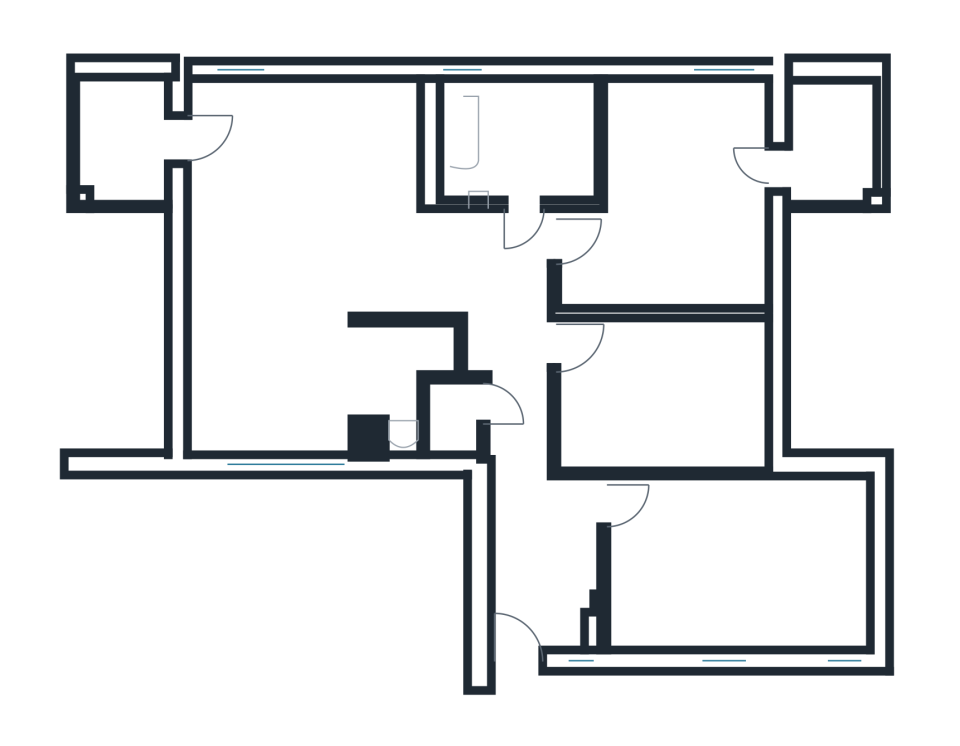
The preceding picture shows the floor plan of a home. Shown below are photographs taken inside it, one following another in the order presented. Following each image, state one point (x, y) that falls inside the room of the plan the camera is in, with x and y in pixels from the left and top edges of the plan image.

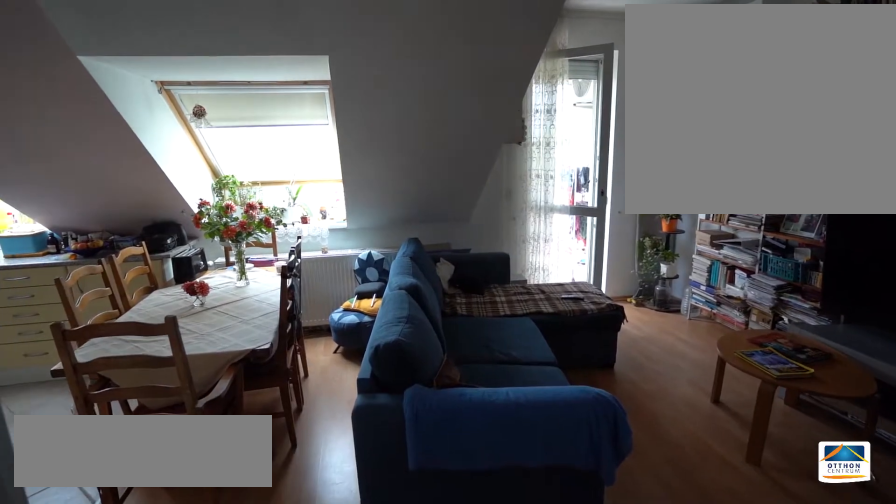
(315, 190)
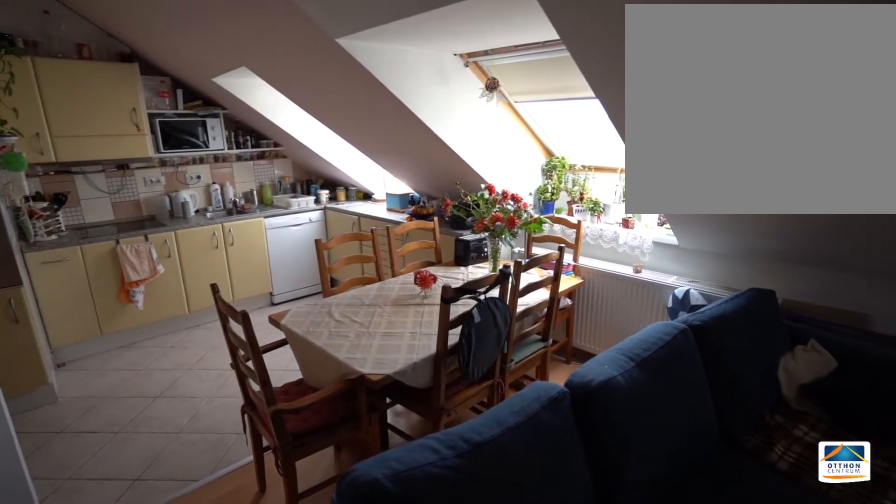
(315, 189)
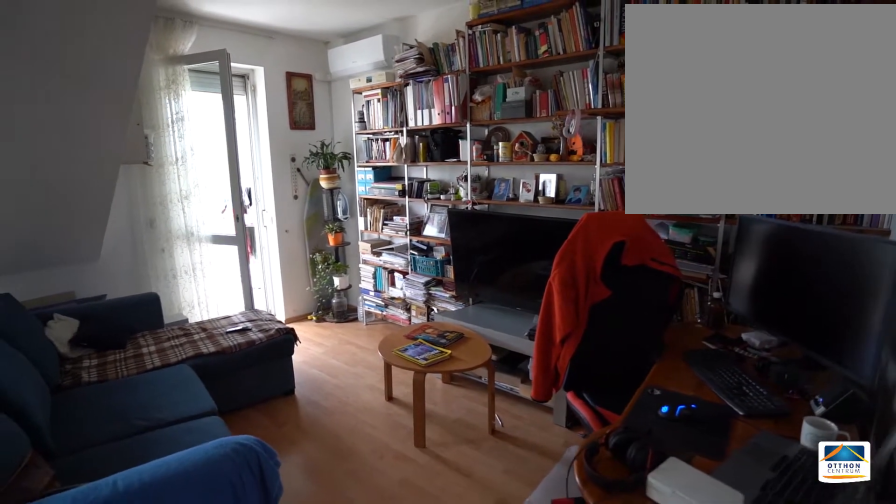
(311, 181)
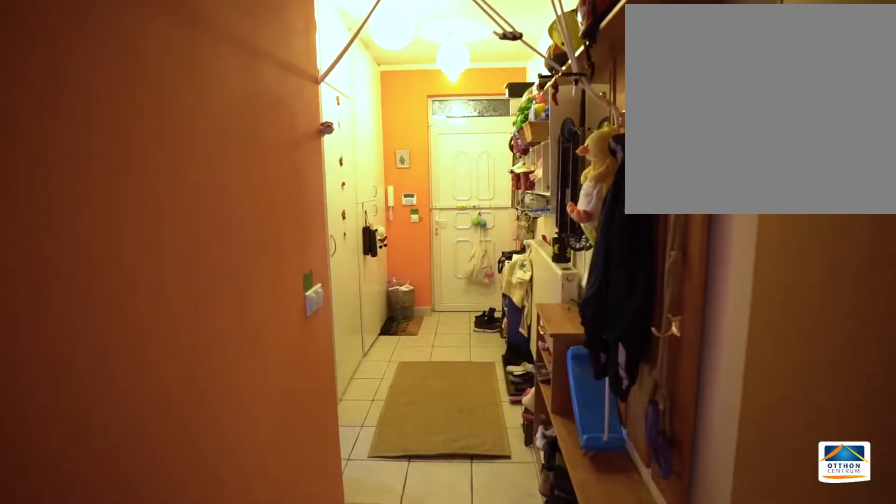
(523, 527)
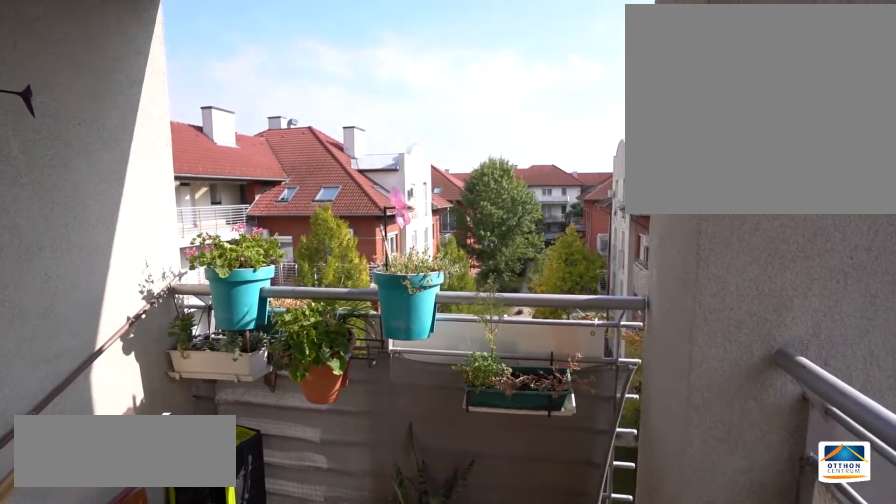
(836, 143)
